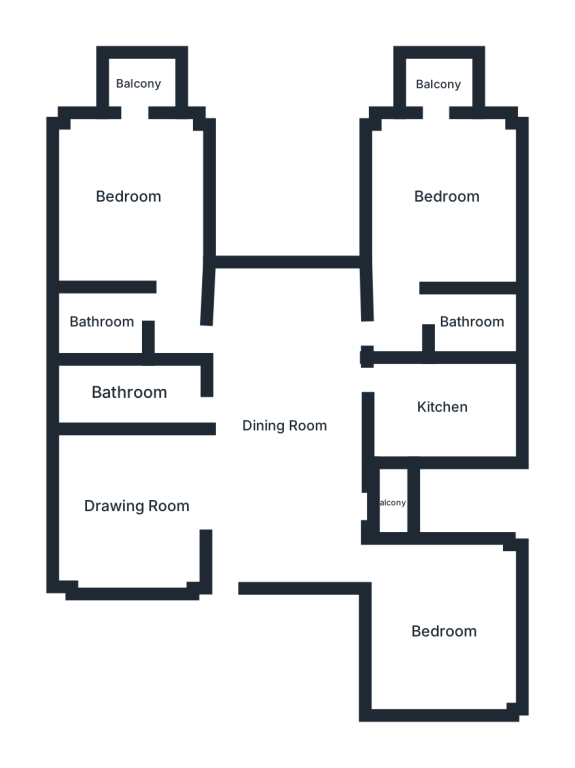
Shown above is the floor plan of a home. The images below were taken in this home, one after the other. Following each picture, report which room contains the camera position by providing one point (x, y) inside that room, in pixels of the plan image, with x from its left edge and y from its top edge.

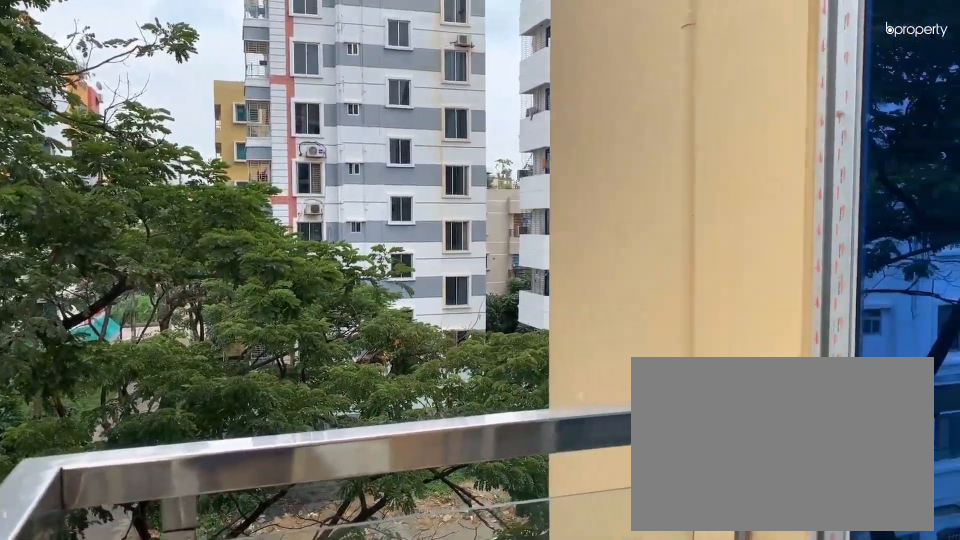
(438, 82)
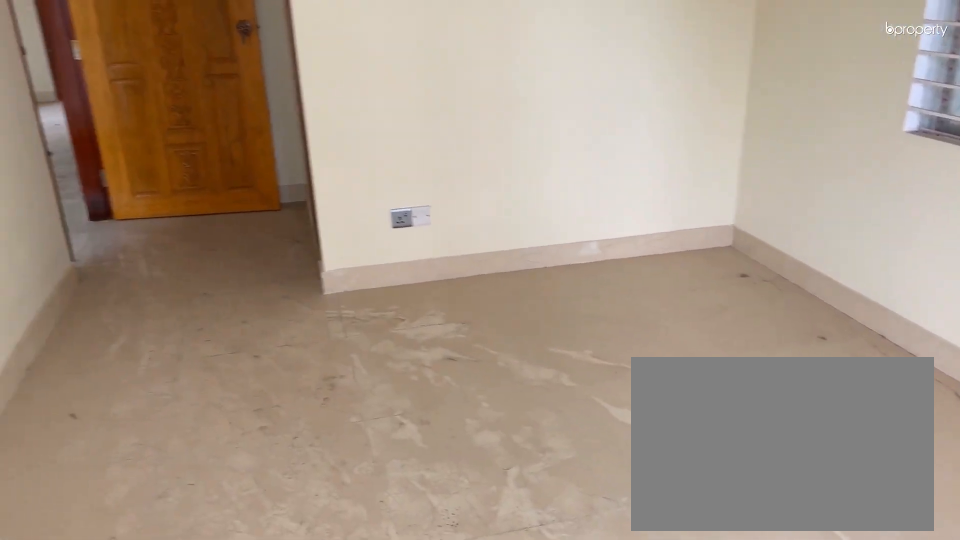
(130, 197)
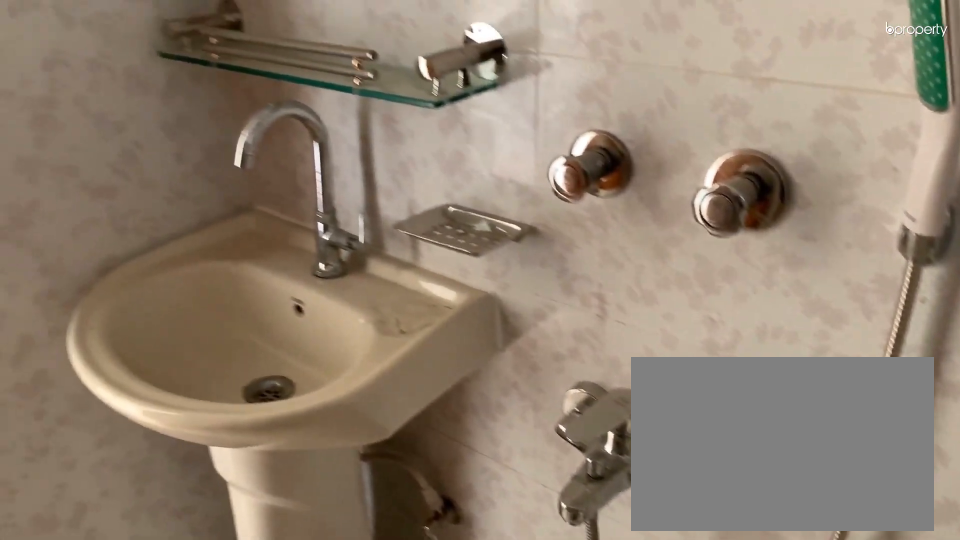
(102, 317)
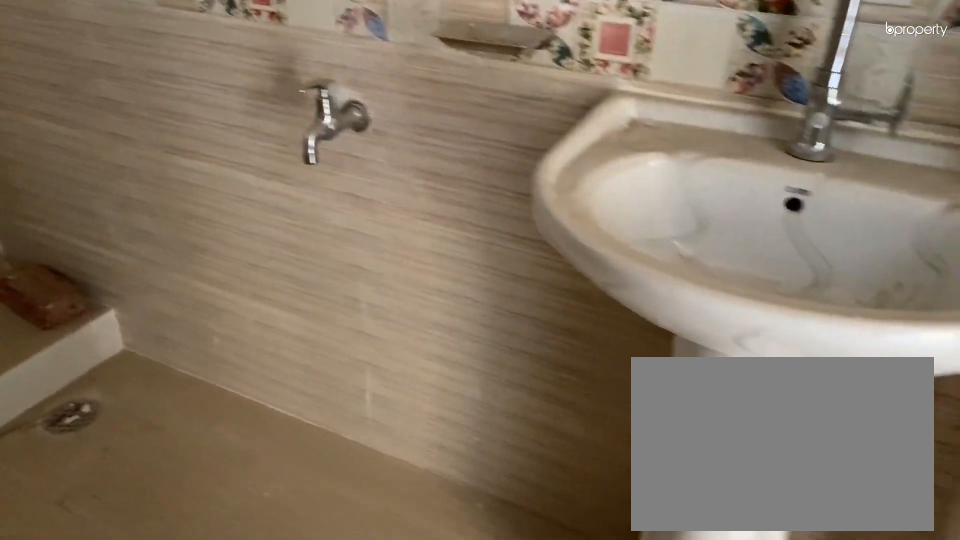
(130, 393)
